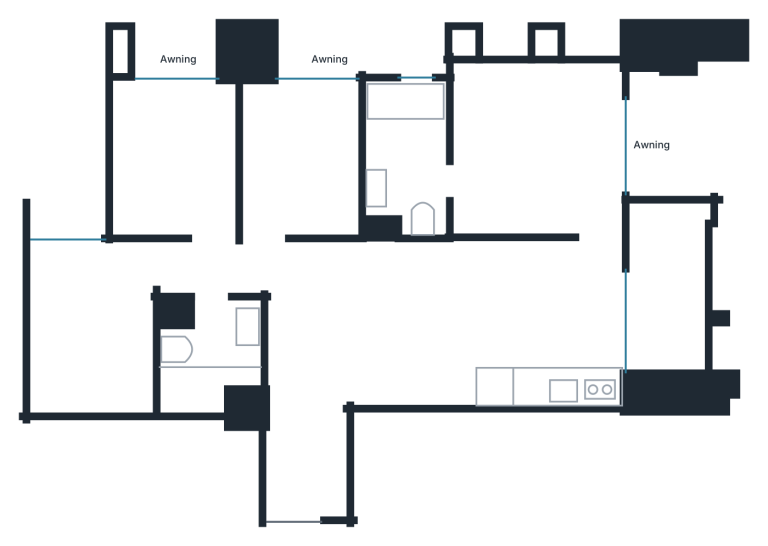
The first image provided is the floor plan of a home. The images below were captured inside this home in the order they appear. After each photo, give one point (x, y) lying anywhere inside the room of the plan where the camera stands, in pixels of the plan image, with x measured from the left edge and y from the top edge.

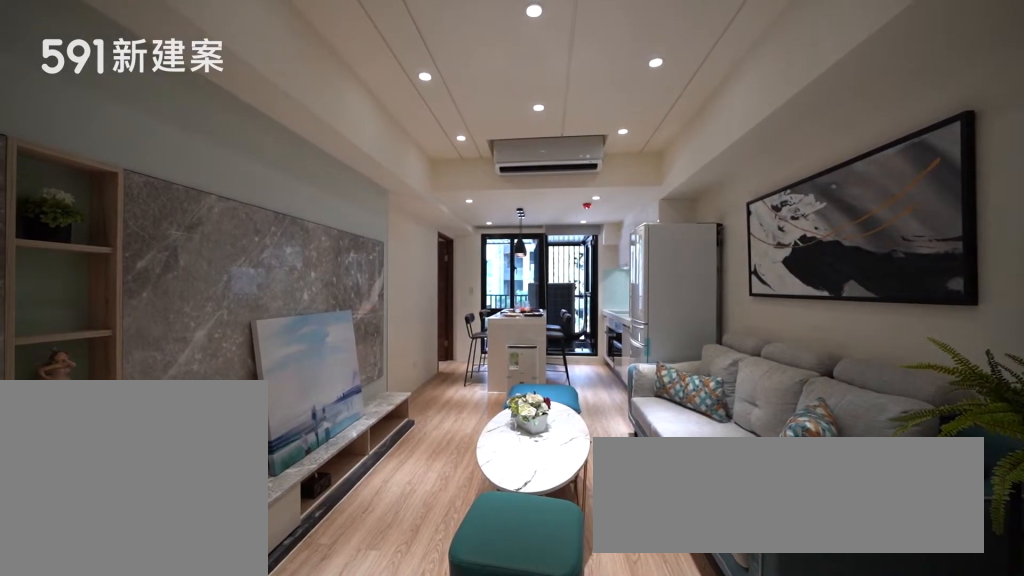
(373, 322)
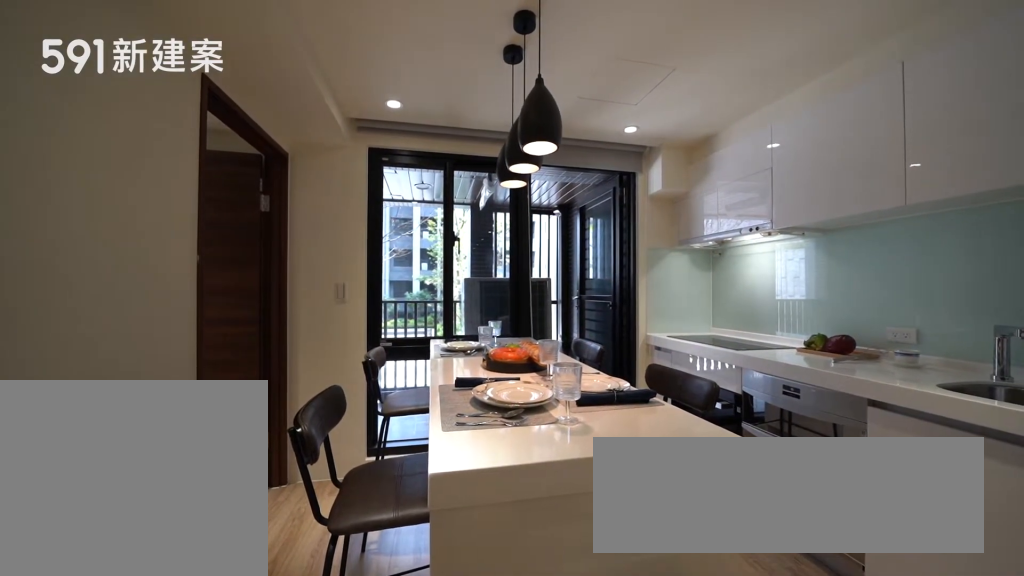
(545, 289)
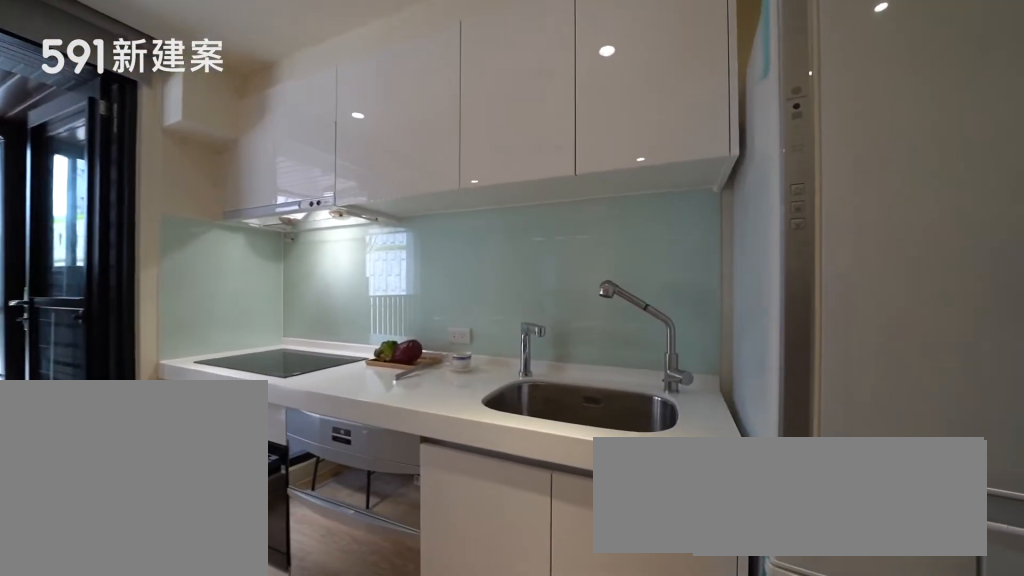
(555, 367)
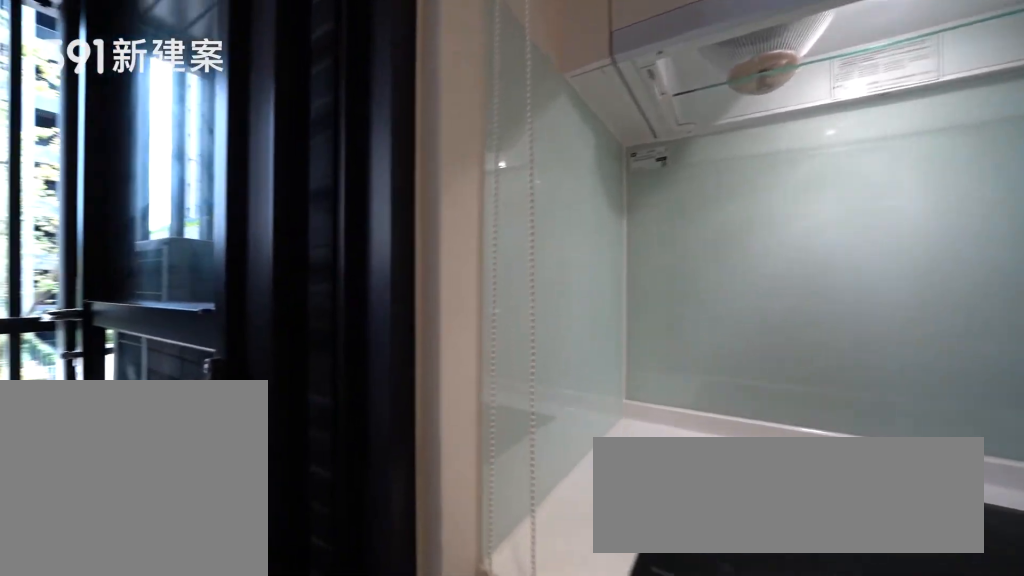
(555, 367)
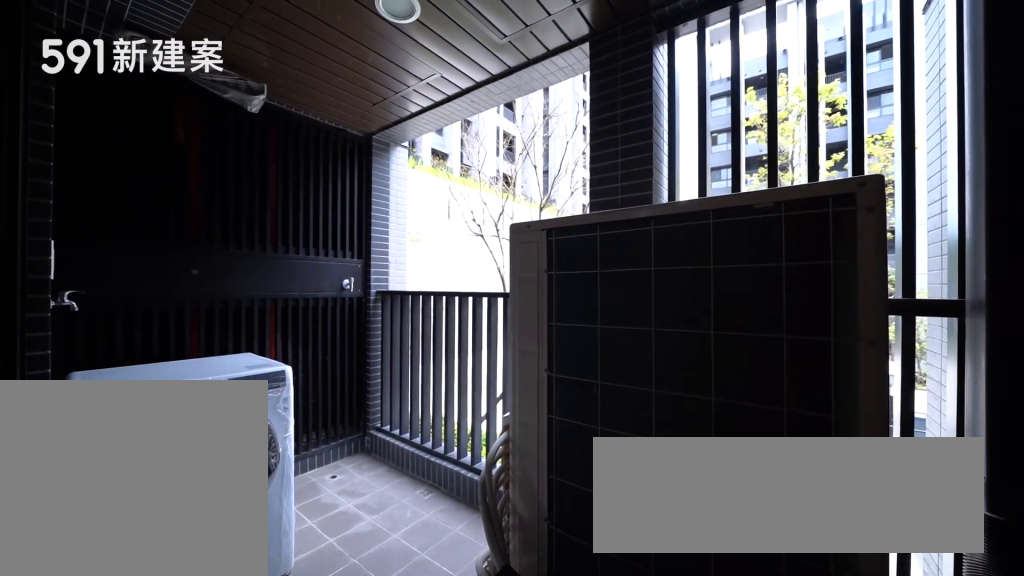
(669, 280)
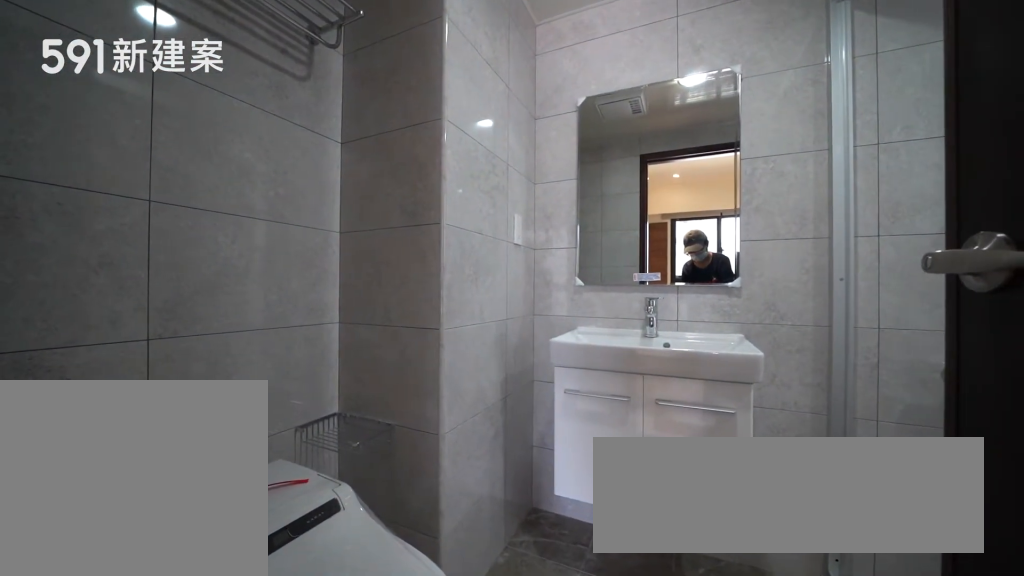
(405, 158)
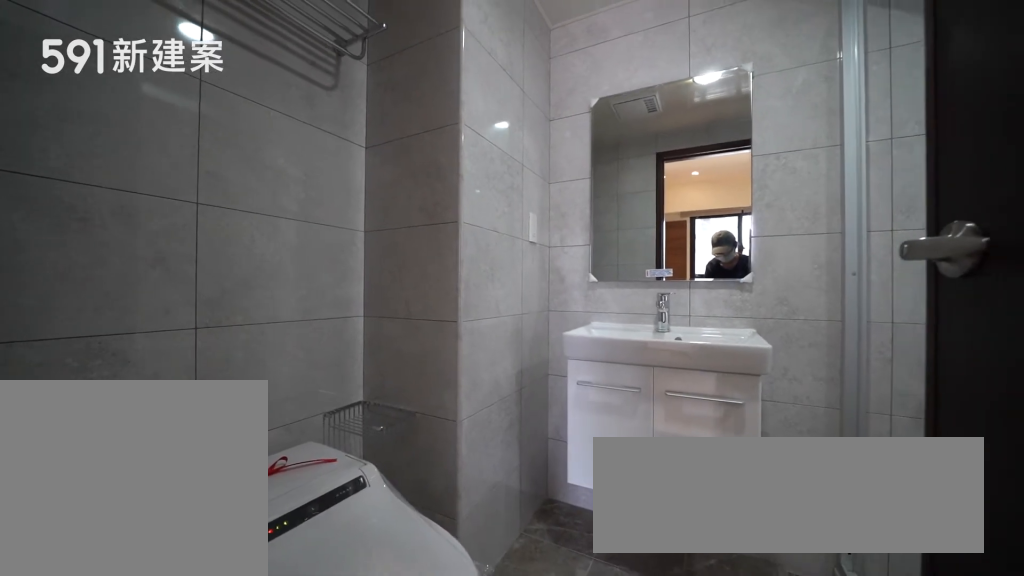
(405, 158)
